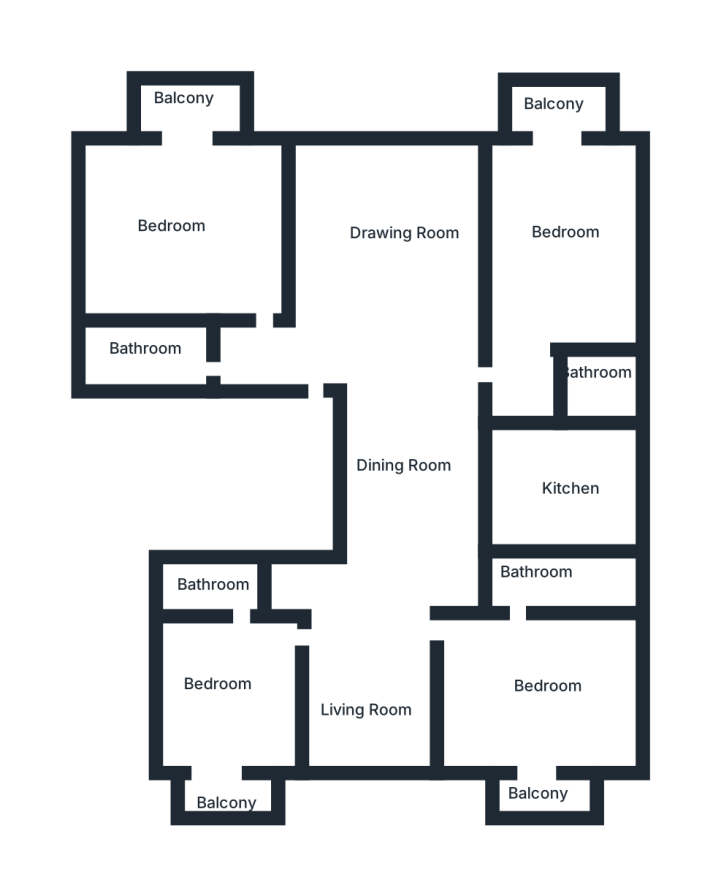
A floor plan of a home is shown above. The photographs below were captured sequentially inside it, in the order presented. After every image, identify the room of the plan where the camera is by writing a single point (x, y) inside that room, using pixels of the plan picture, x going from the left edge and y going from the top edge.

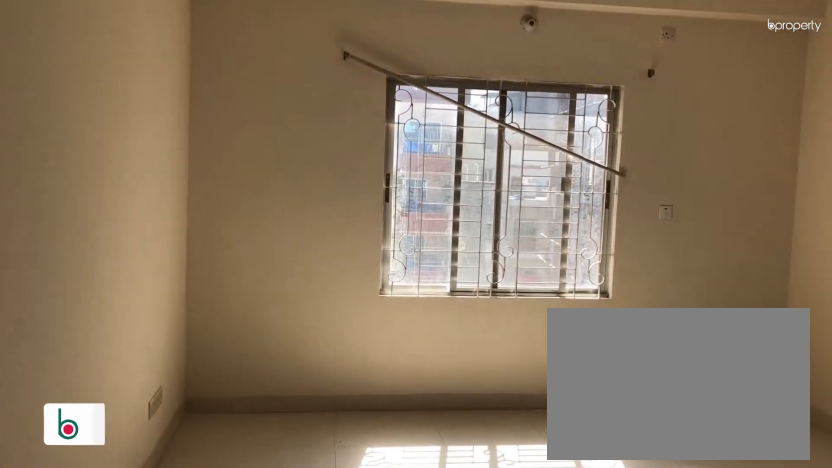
(408, 348)
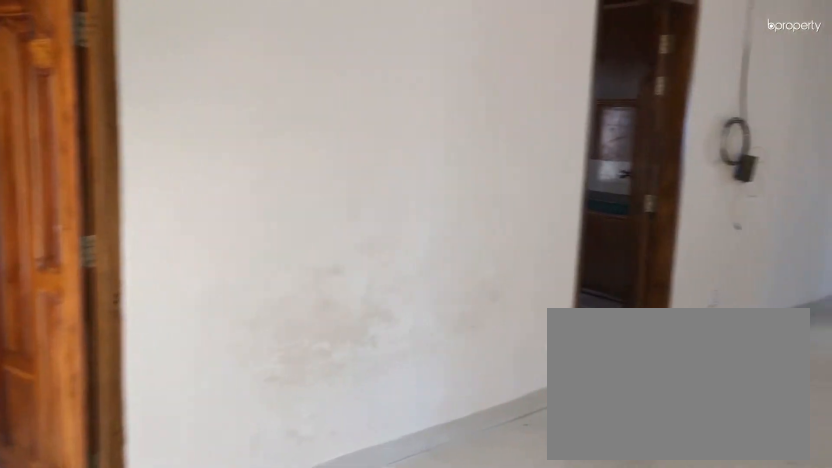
(406, 472)
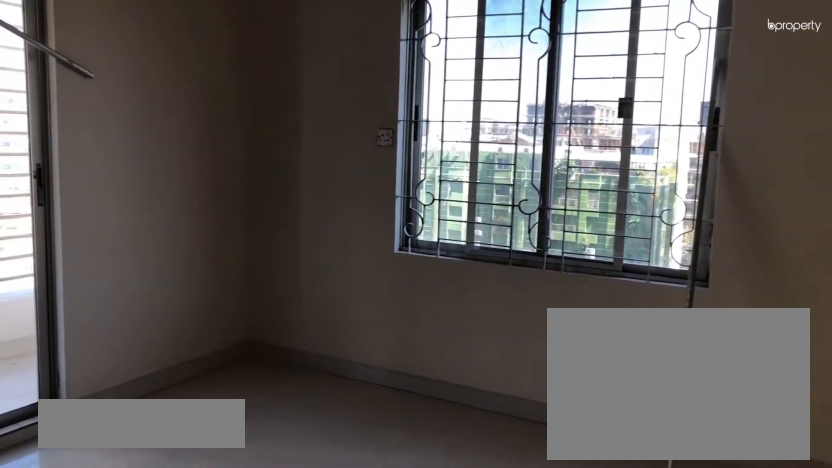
(234, 700)
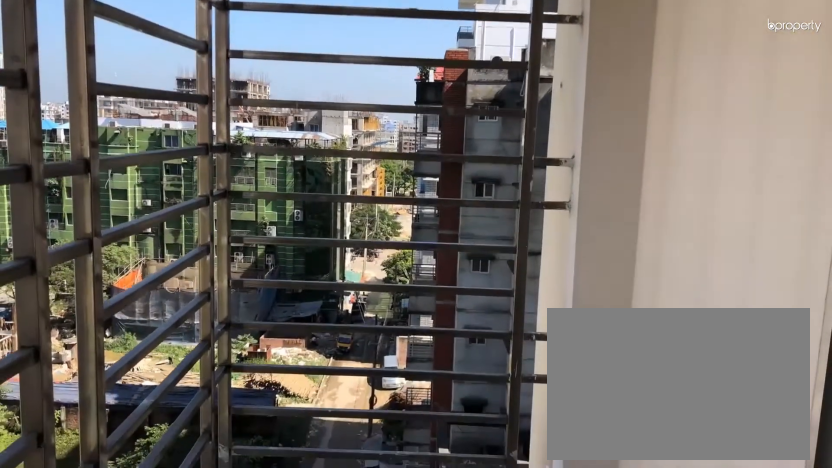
(230, 787)
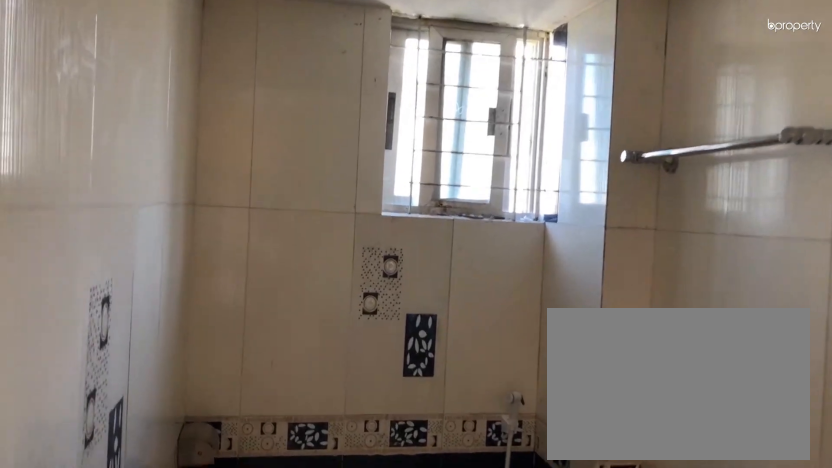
(214, 584)
